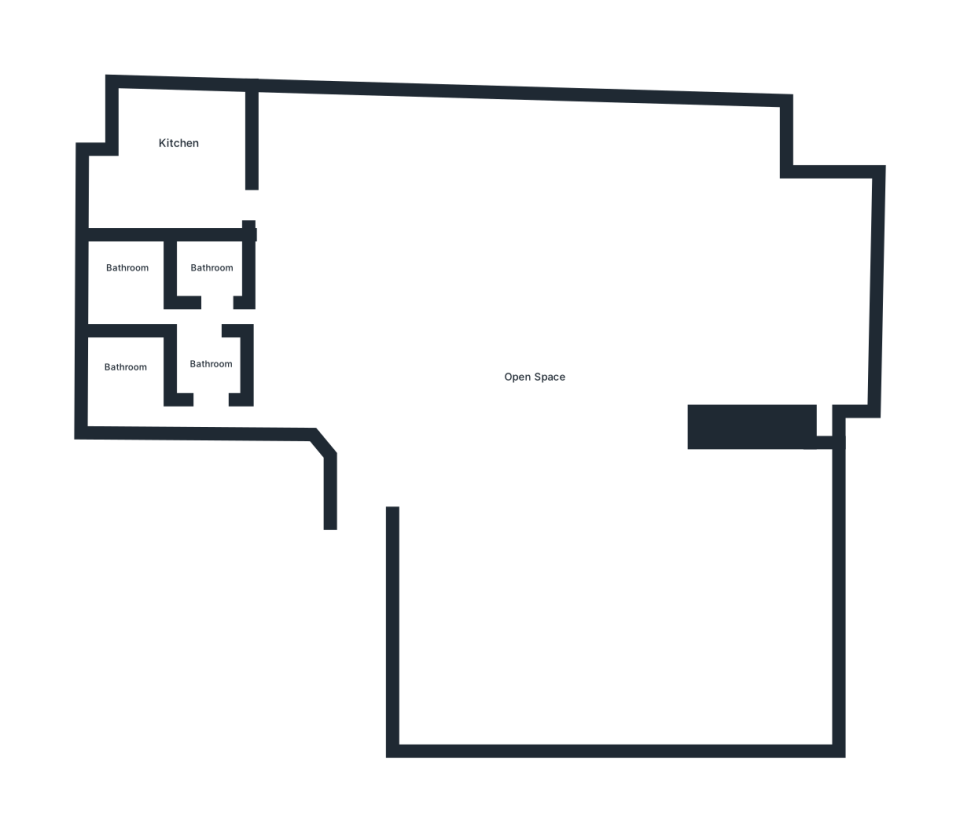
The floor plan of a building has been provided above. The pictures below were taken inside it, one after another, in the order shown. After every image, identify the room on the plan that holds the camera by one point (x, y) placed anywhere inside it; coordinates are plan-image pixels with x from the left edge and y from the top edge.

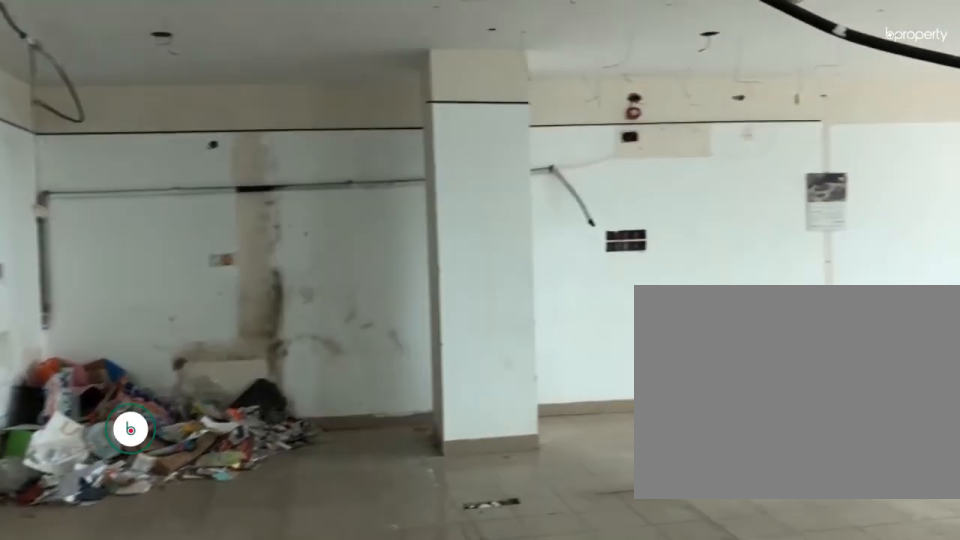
(509, 340)
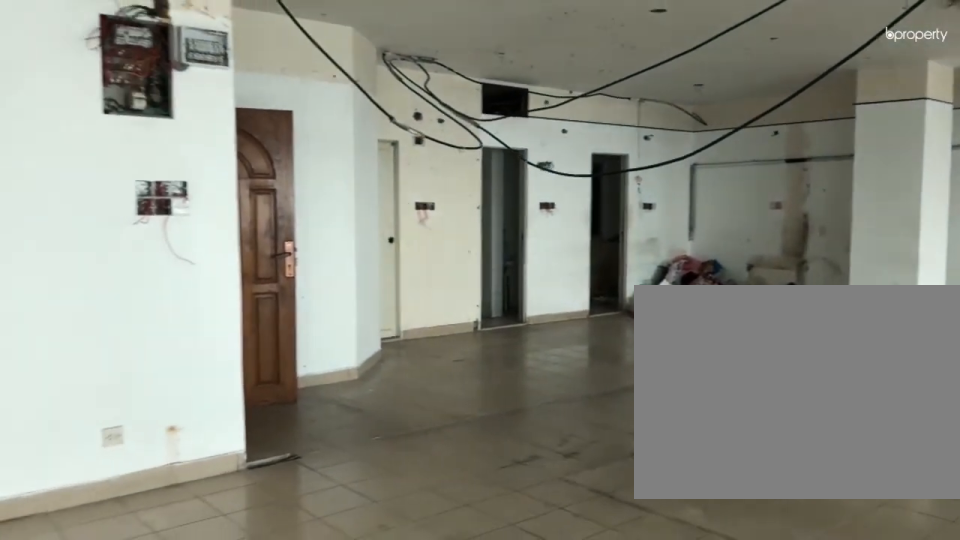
(508, 343)
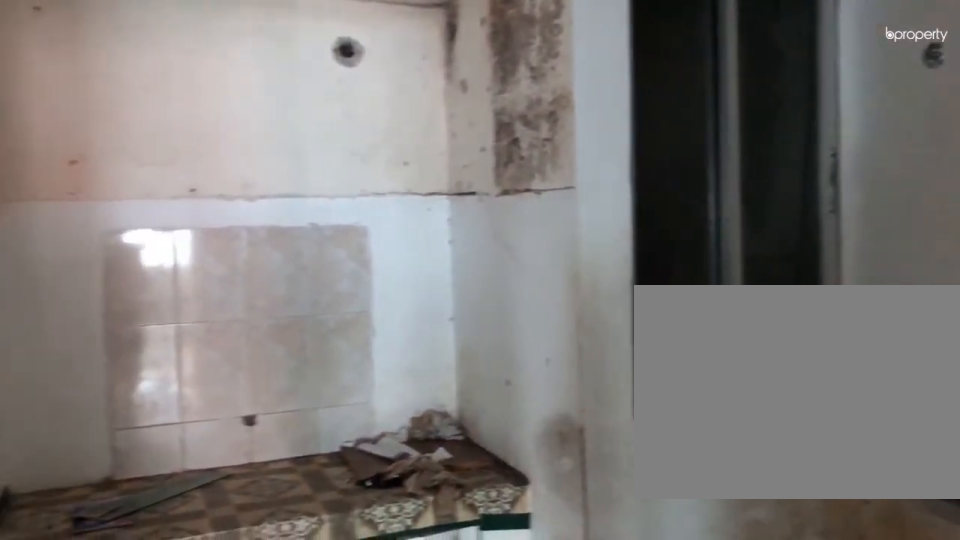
(186, 189)
